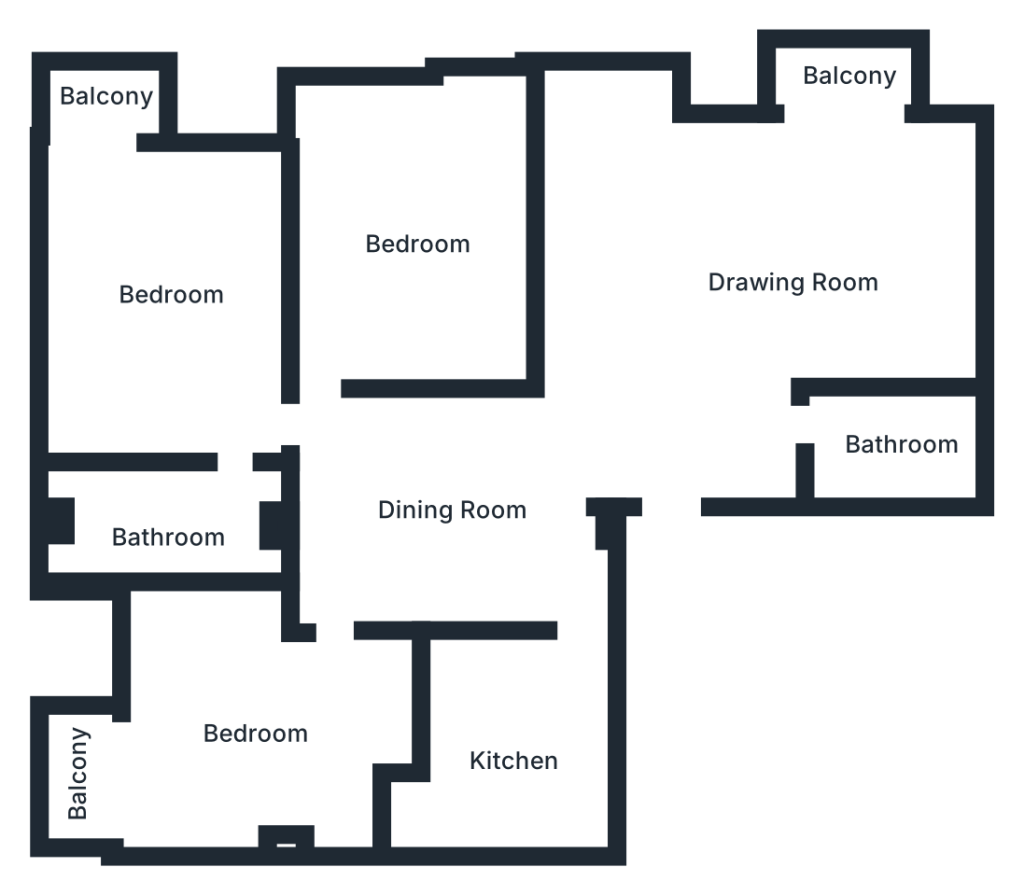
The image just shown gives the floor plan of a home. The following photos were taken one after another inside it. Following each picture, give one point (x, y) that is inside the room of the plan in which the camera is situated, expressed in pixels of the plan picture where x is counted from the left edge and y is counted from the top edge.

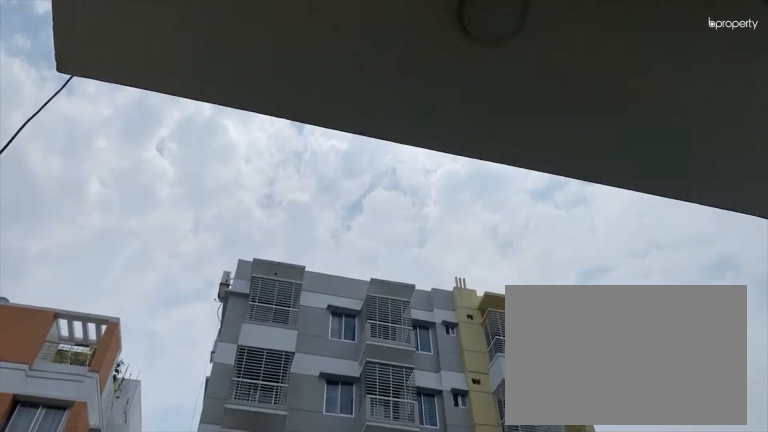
(841, 77)
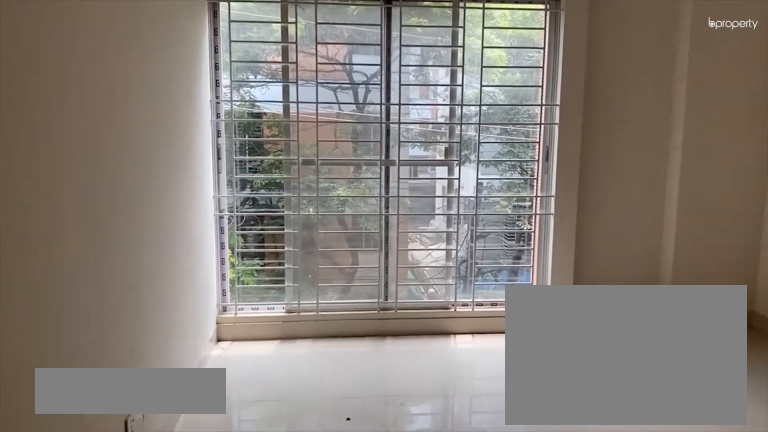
(424, 245)
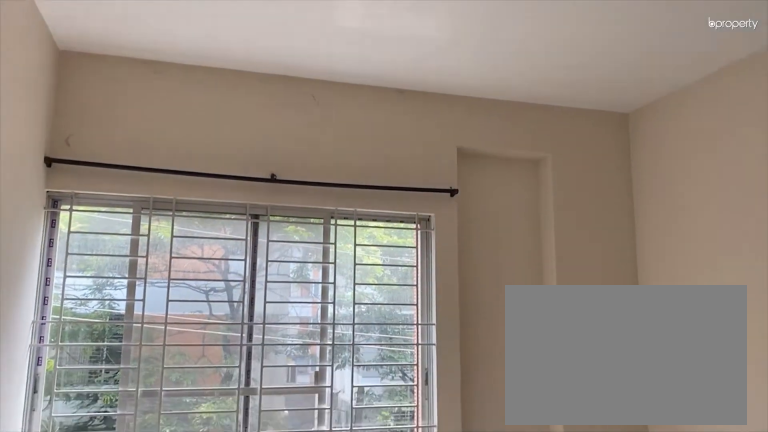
(424, 245)
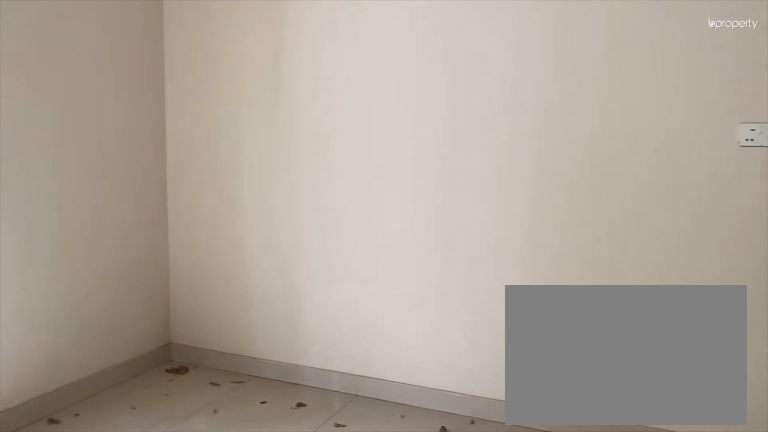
(179, 298)
